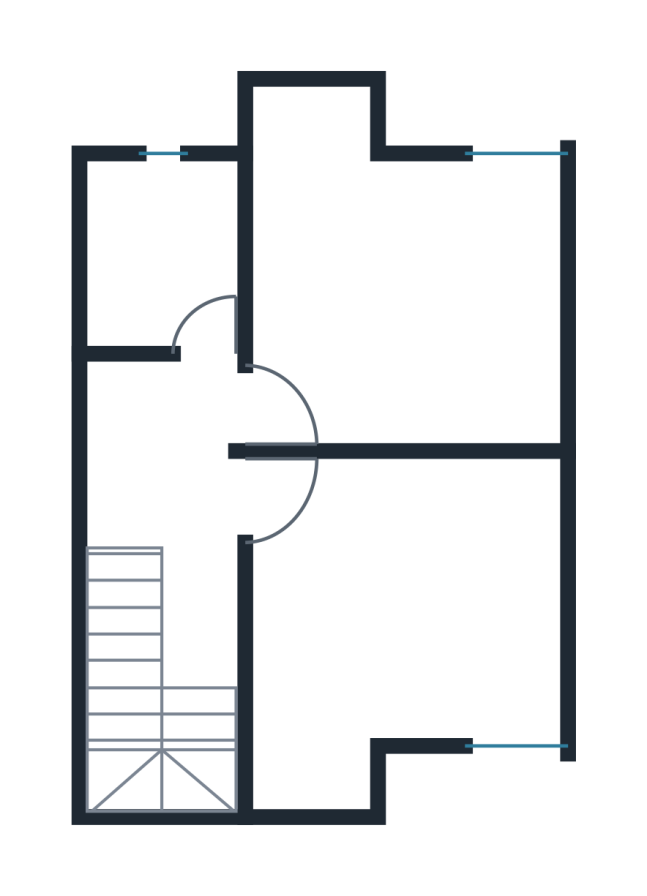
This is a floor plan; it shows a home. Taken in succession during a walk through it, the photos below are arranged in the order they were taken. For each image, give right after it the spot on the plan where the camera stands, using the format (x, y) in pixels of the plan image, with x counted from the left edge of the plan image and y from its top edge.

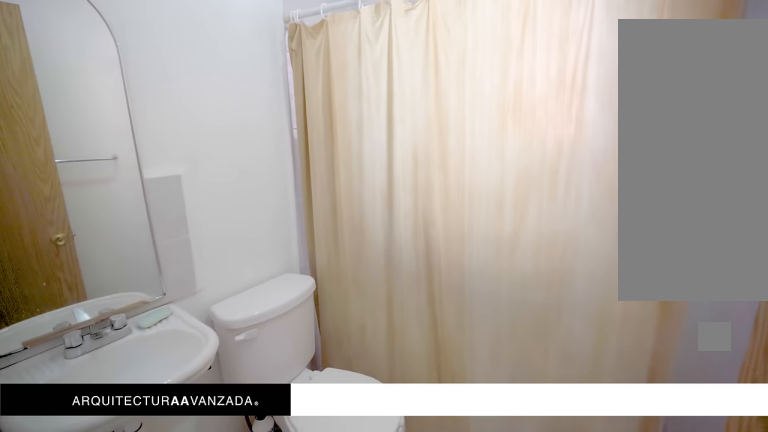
(206, 321)
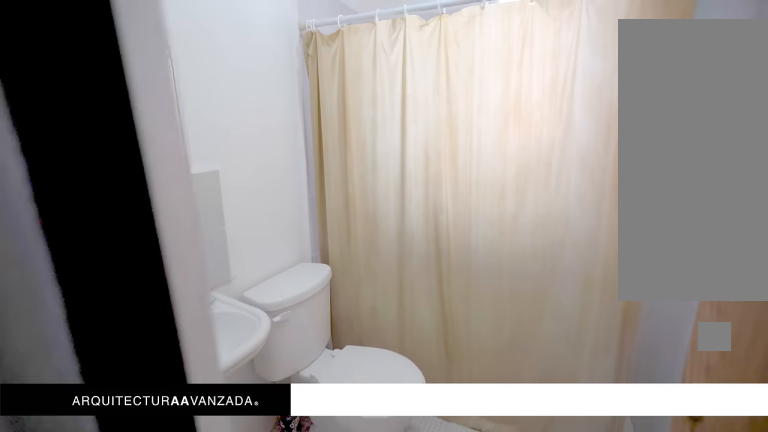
(207, 324)
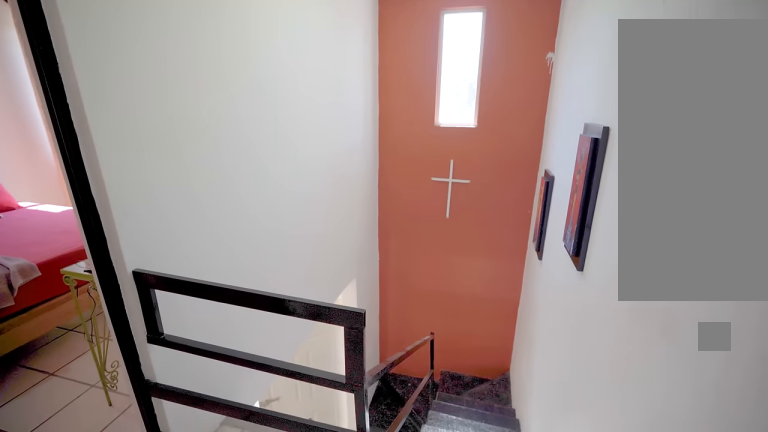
(203, 404)
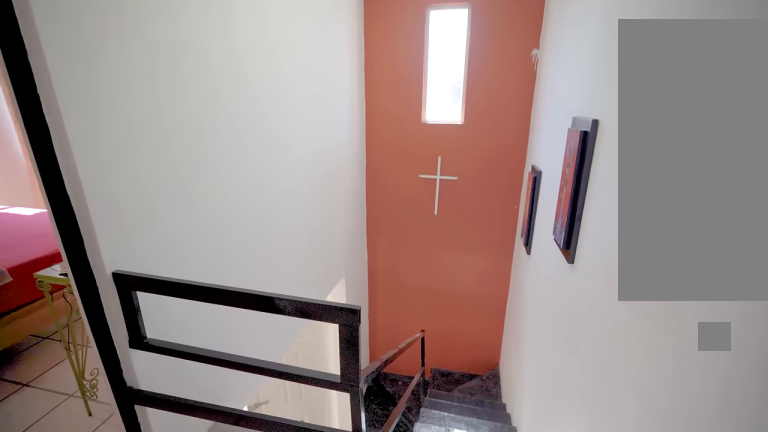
(203, 404)
